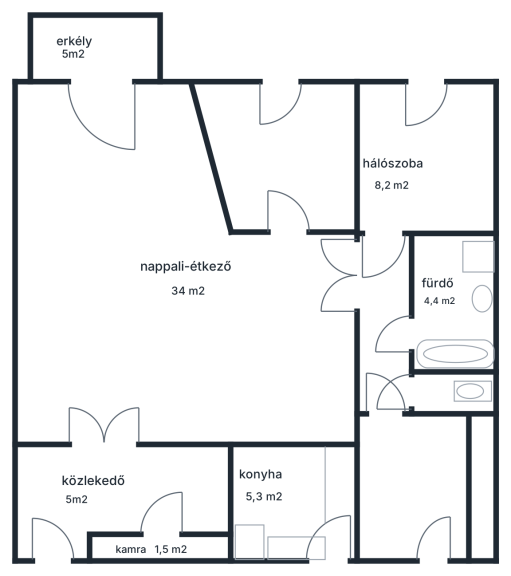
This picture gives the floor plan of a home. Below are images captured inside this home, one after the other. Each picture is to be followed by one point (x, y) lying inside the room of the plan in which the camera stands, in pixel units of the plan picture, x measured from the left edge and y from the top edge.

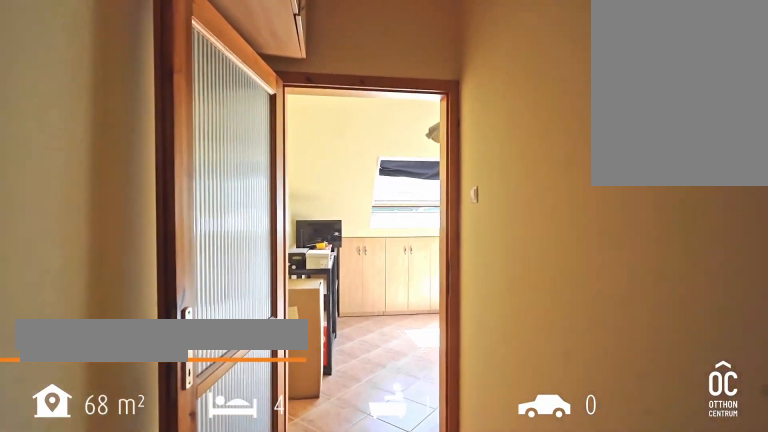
(389, 329)
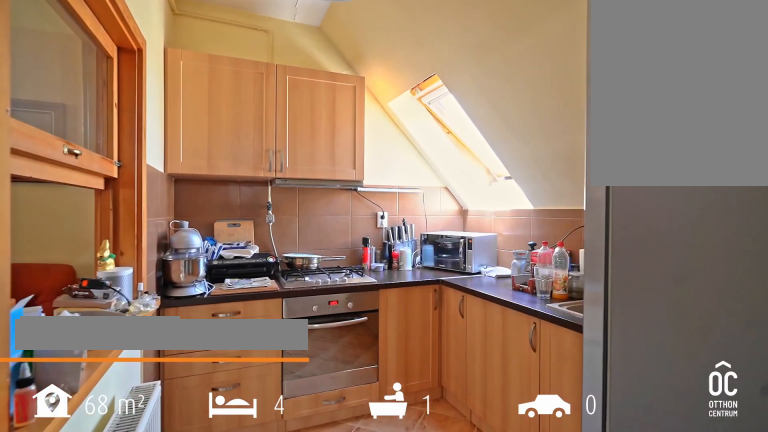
(290, 501)
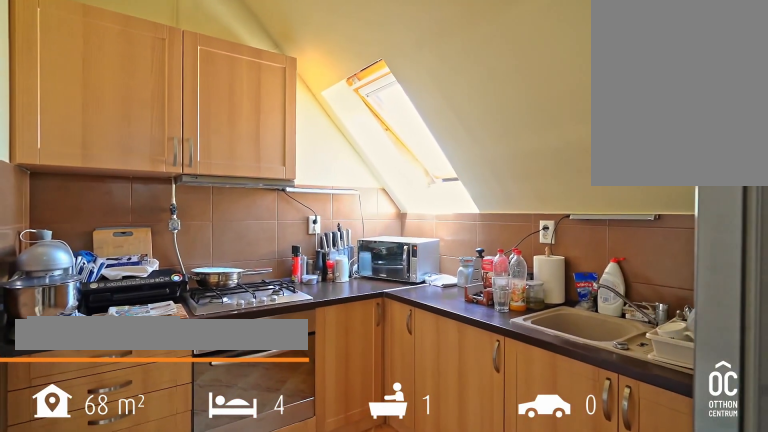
(290, 501)
